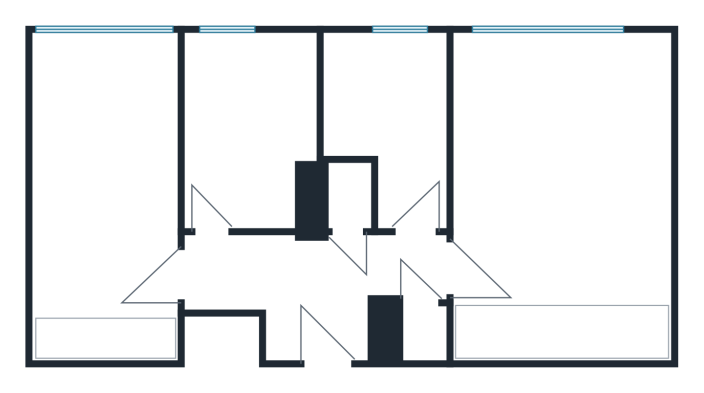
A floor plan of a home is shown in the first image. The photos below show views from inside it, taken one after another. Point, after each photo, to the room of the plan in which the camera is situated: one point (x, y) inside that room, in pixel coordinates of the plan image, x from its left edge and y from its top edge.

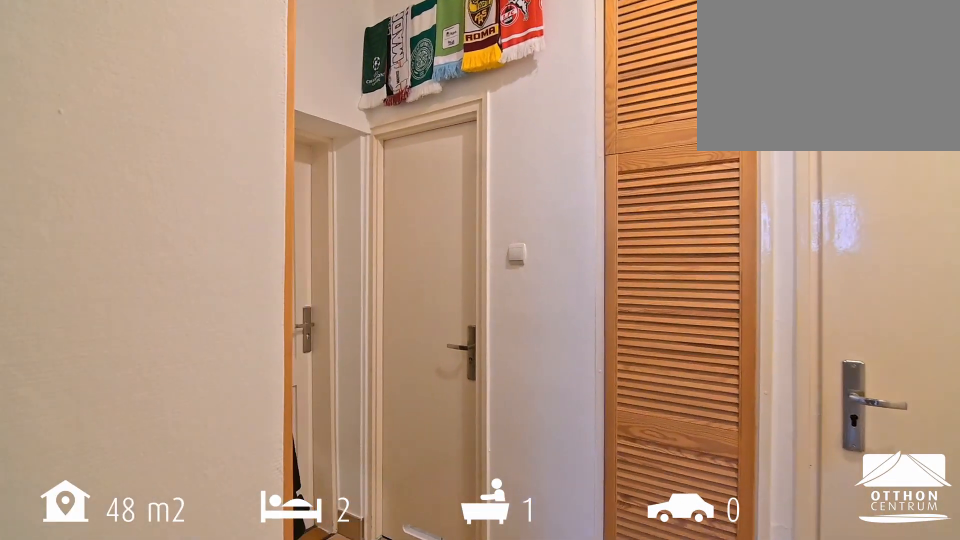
(304, 280)
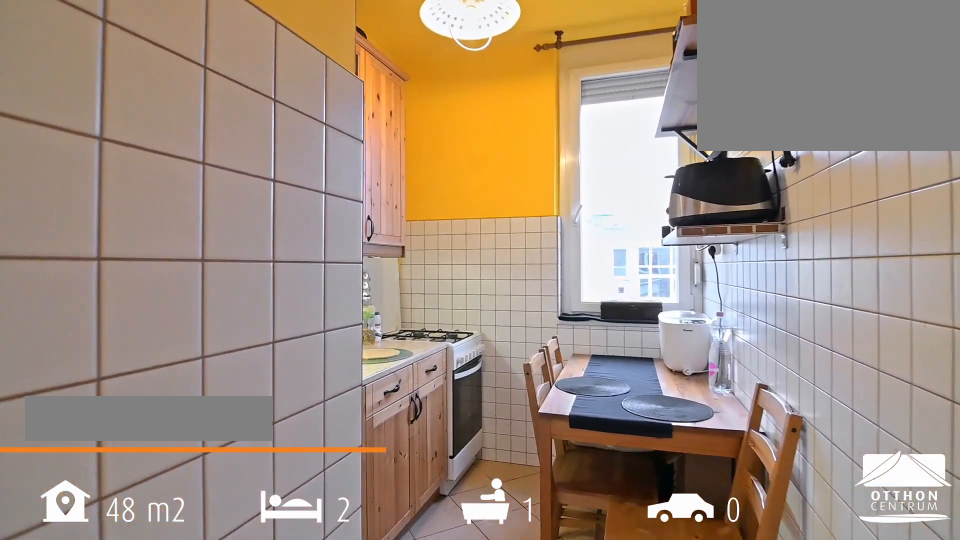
(393, 98)
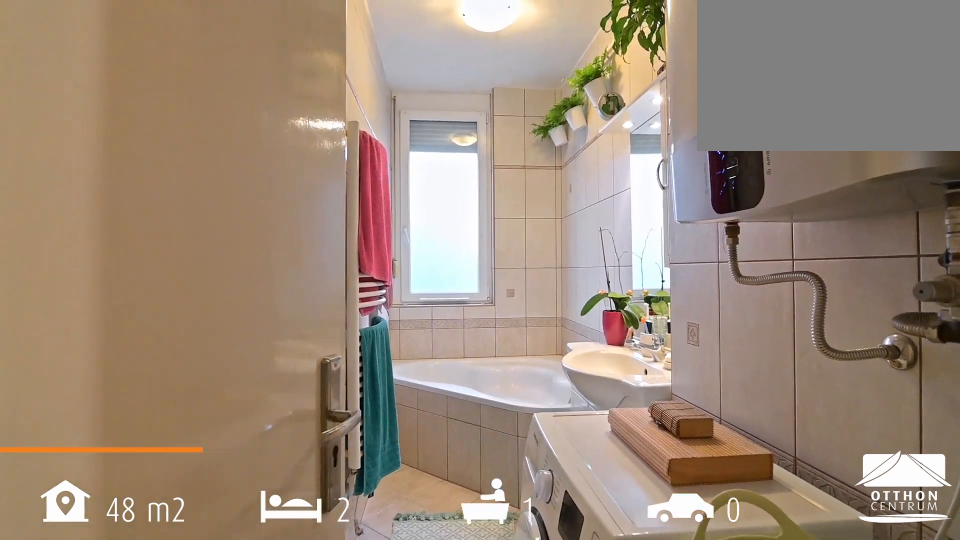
(253, 117)
